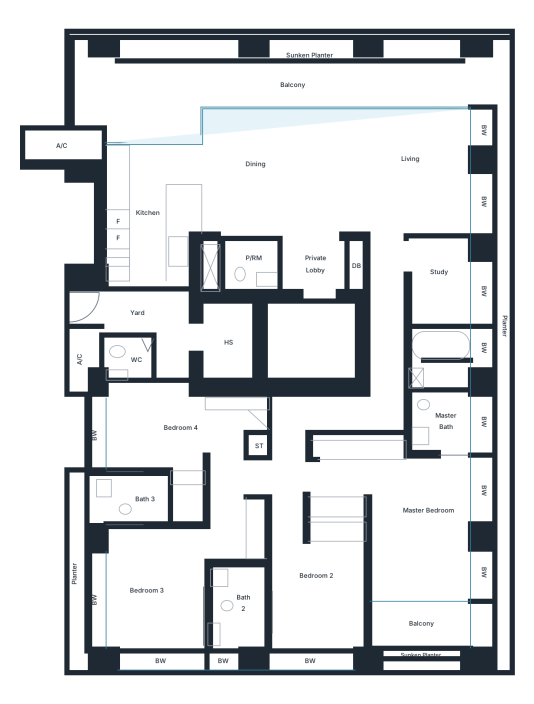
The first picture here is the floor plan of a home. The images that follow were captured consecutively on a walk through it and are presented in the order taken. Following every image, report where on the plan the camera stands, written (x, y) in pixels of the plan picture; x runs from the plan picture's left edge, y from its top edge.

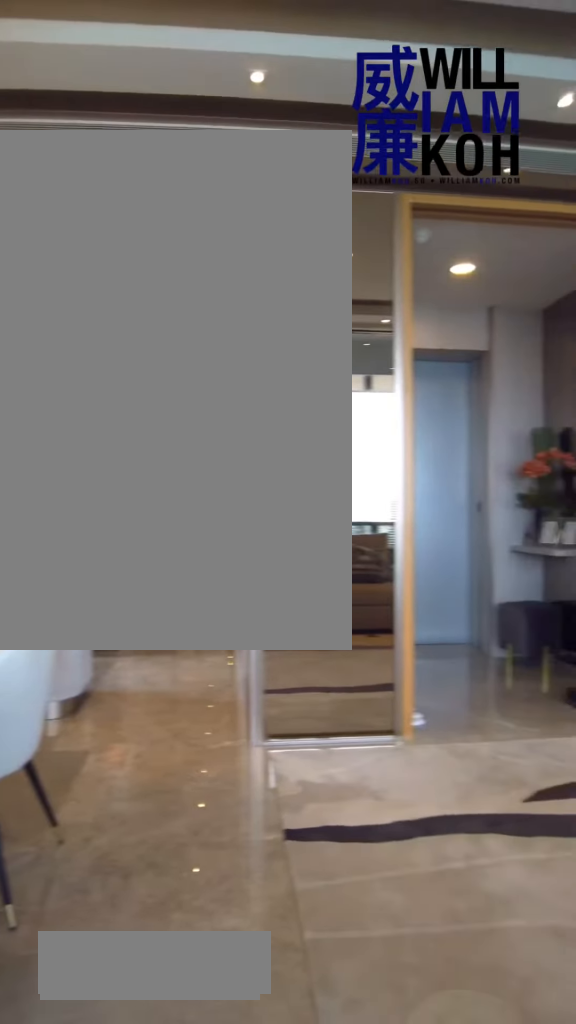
(414, 134)
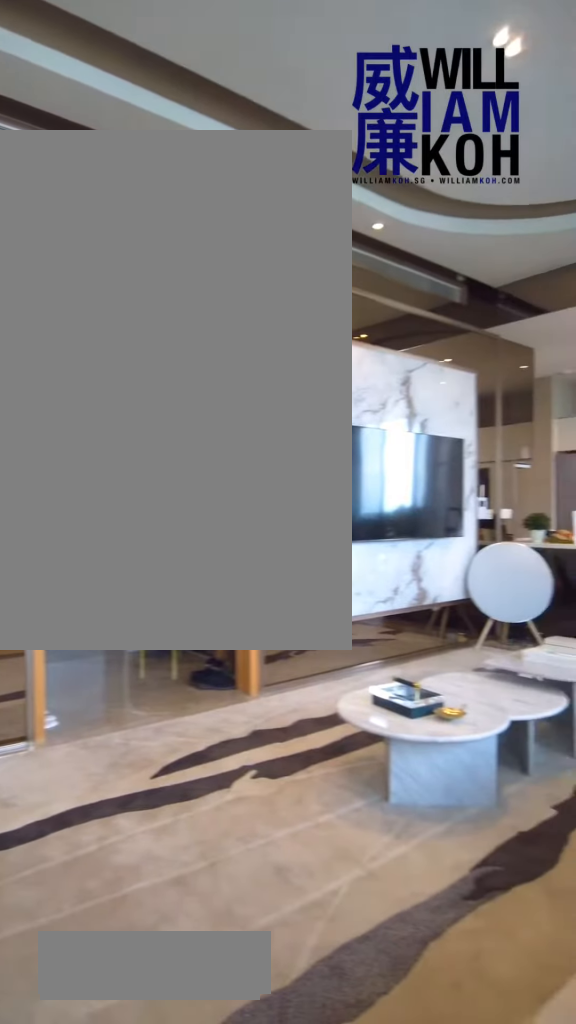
(414, 134)
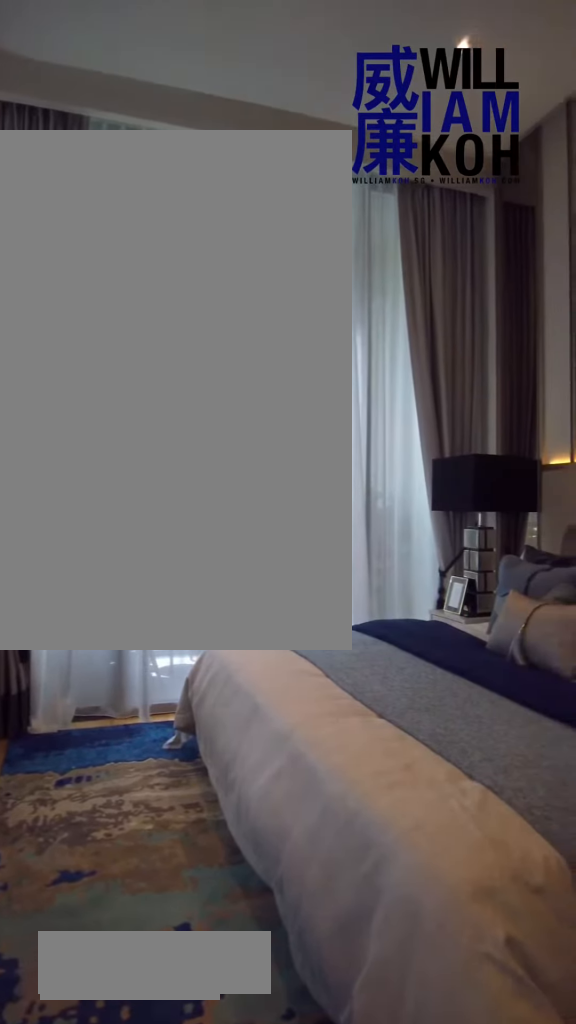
(458, 478)
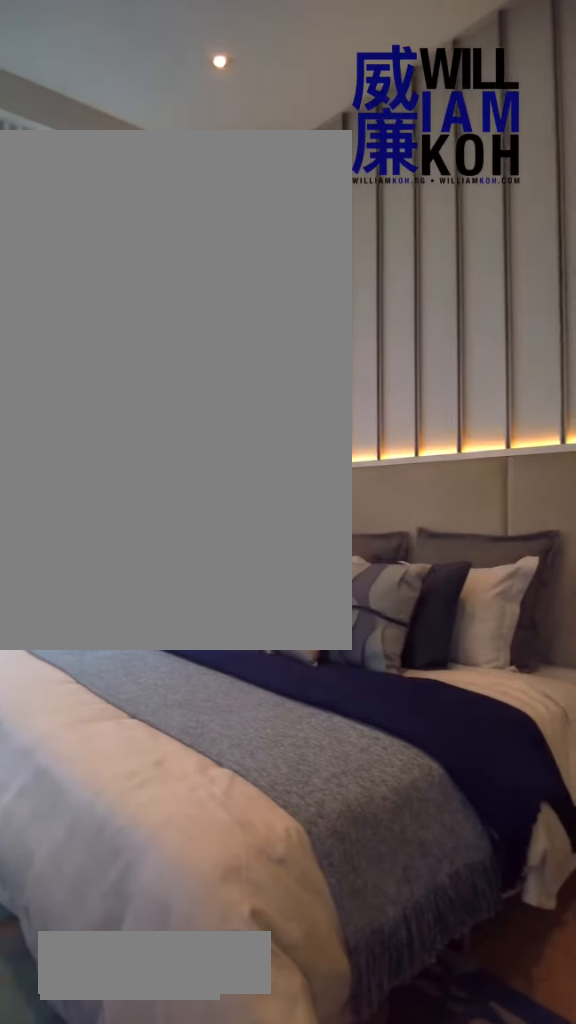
(458, 478)
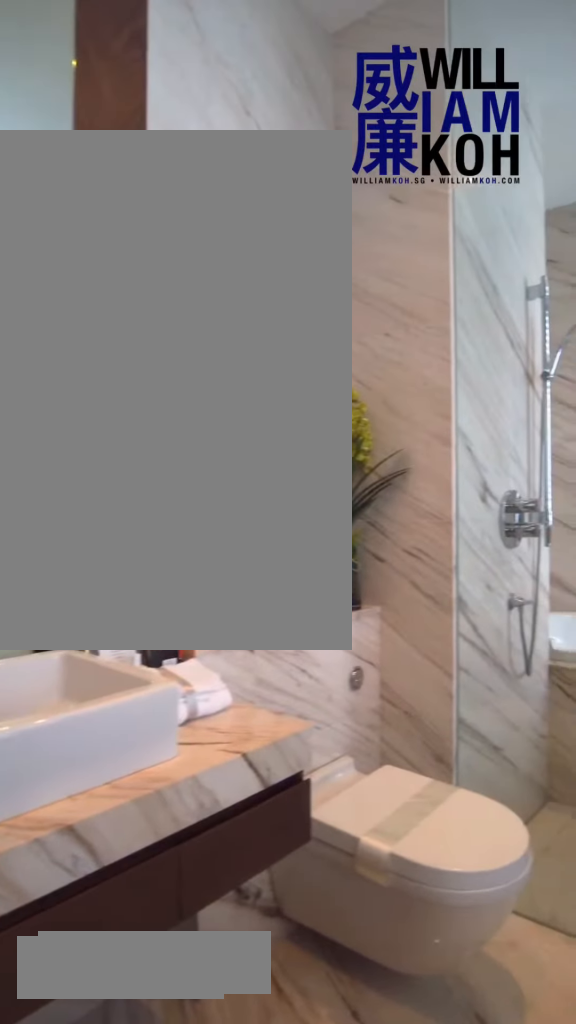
(450, 424)
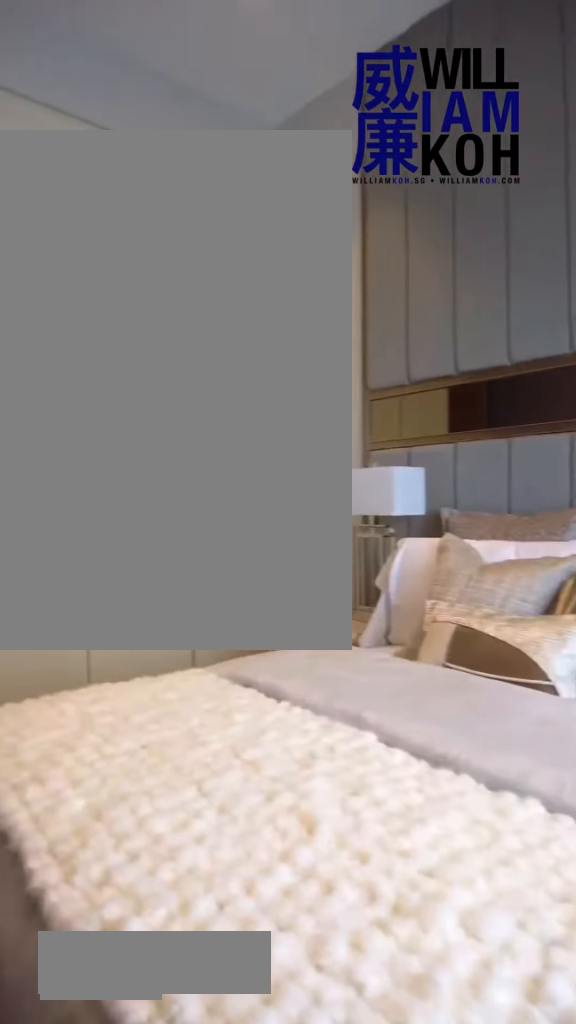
(284, 632)
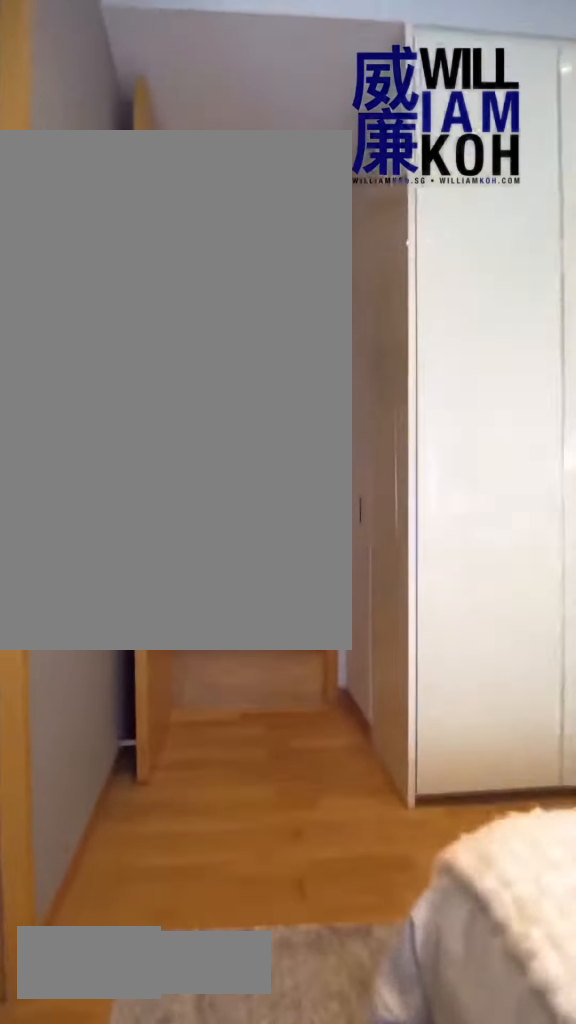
(284, 598)
